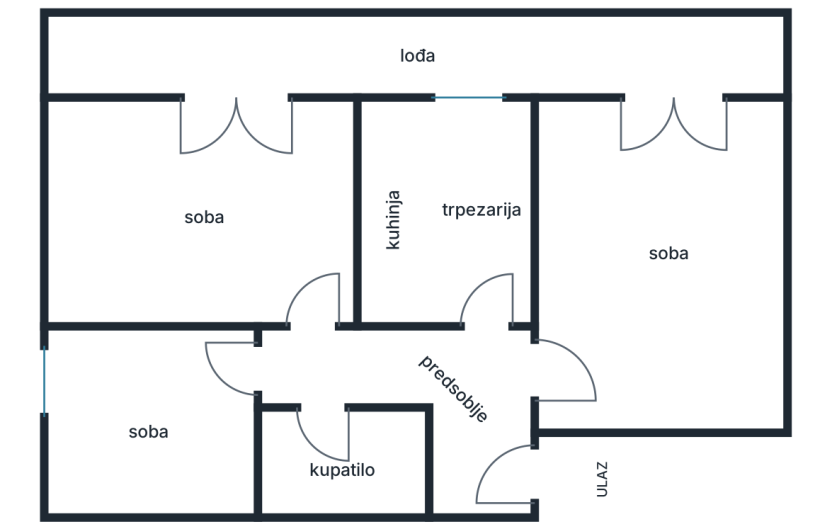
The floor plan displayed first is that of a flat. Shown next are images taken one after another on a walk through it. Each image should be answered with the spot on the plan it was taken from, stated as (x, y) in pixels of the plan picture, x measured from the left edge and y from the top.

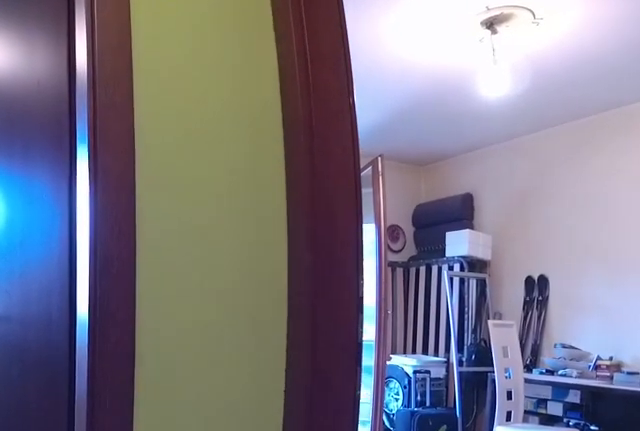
(480, 386)
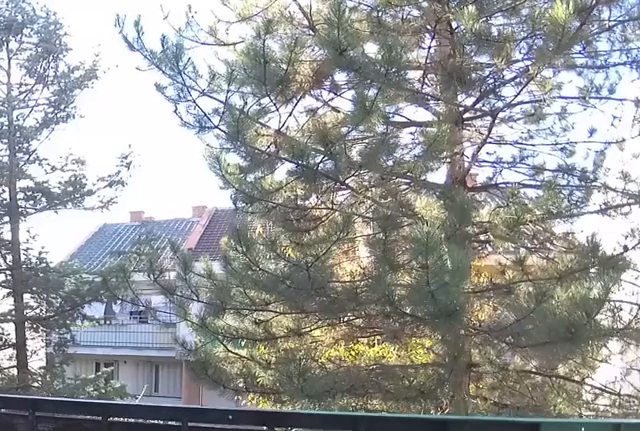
(683, 105)
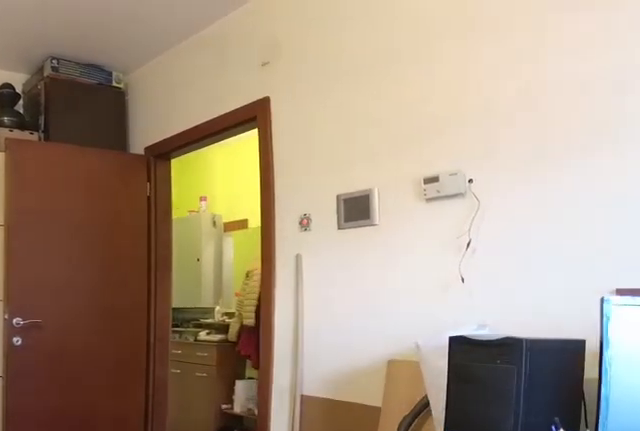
(658, 142)
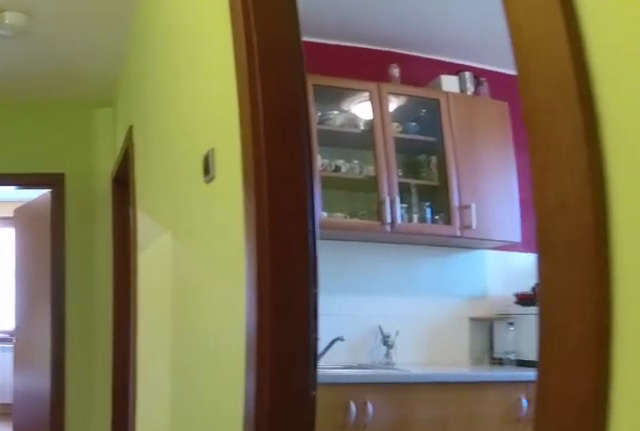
(543, 358)
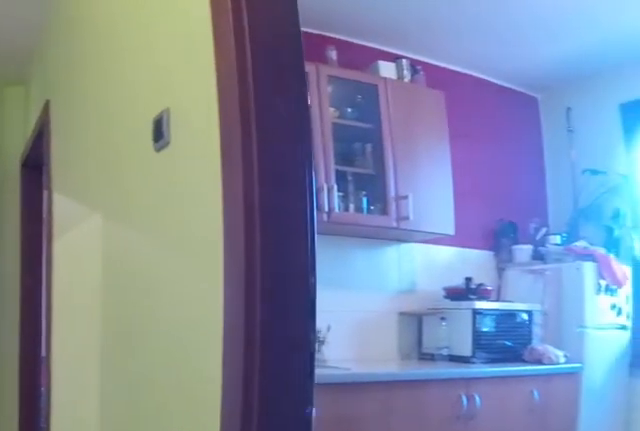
(531, 369)
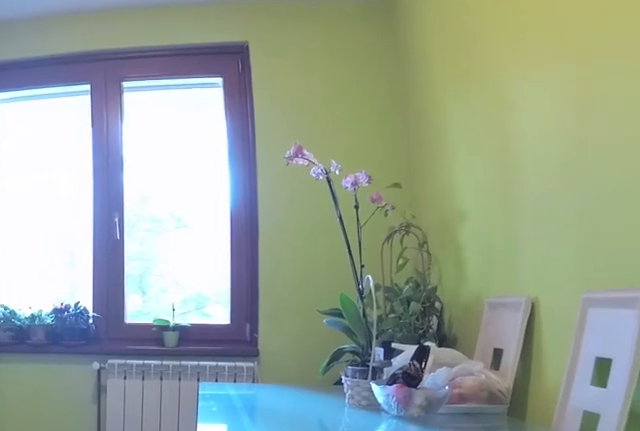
(511, 335)
